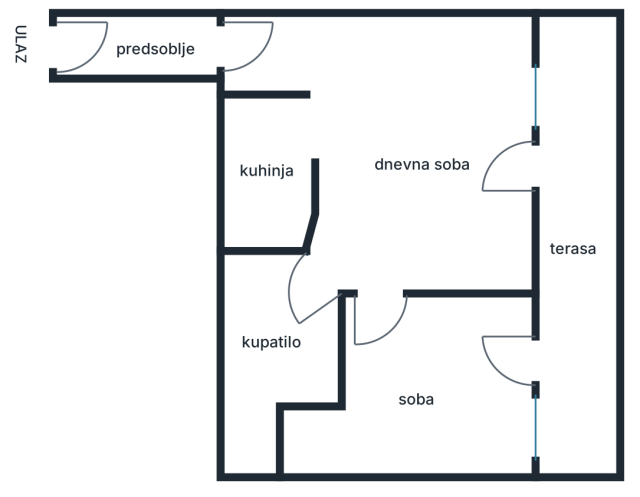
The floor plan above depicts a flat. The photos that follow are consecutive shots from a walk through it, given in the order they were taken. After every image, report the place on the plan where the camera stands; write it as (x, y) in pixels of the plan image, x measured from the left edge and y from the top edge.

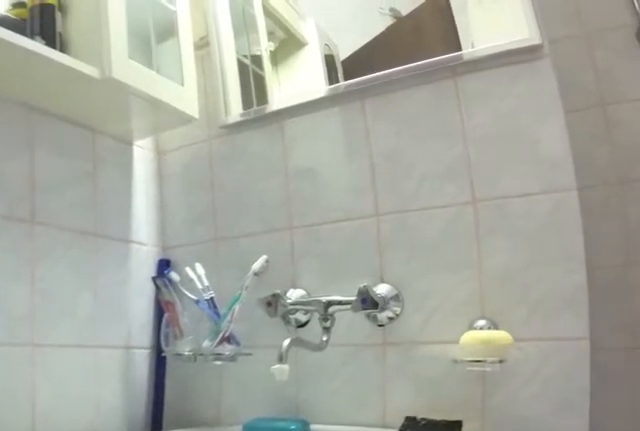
(324, 267)
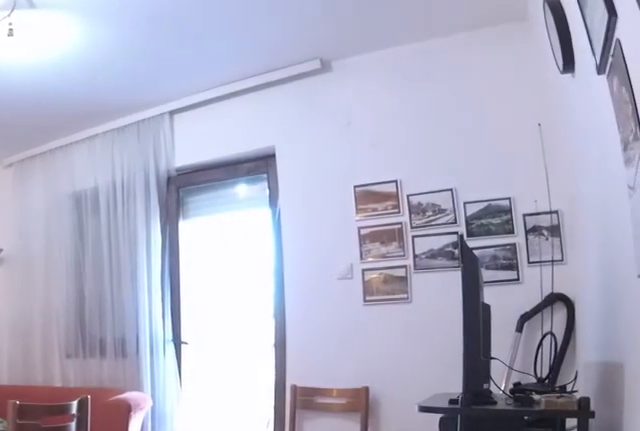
(332, 259)
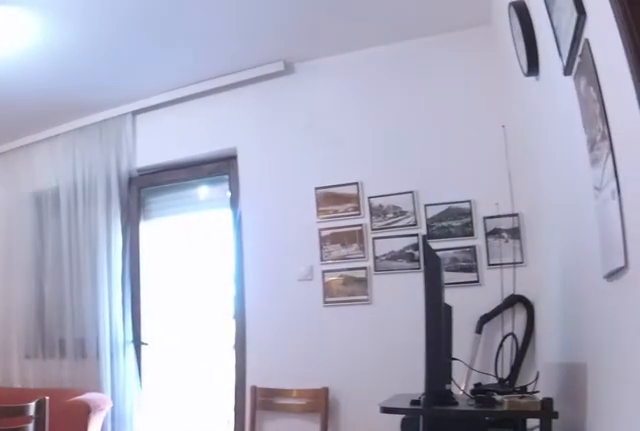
(332, 259)
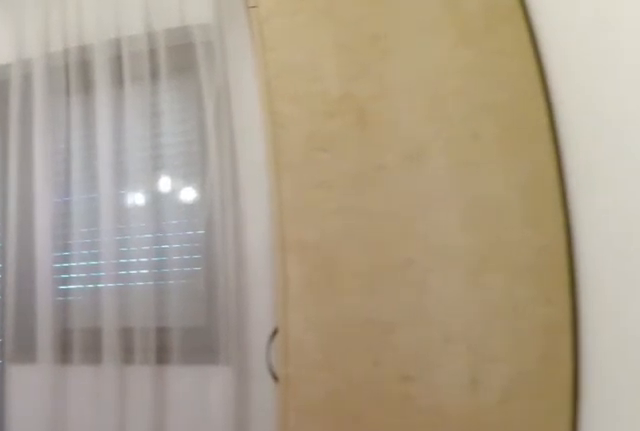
(359, 368)
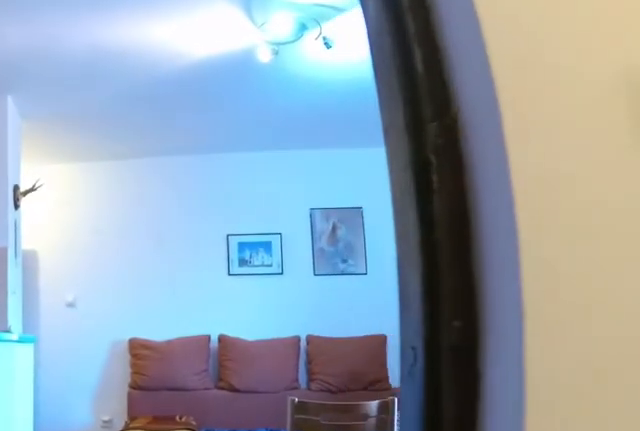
(377, 337)
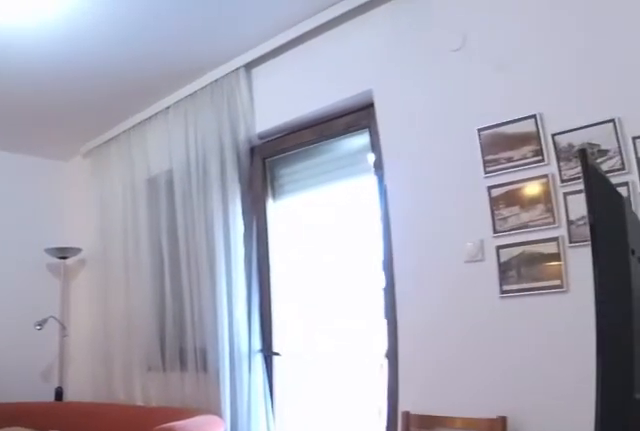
(369, 301)
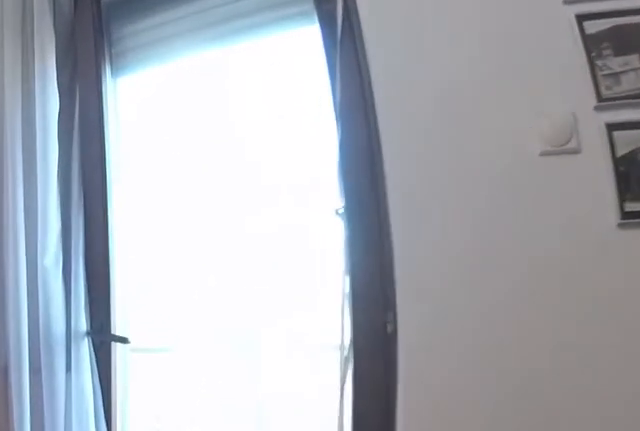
(451, 214)
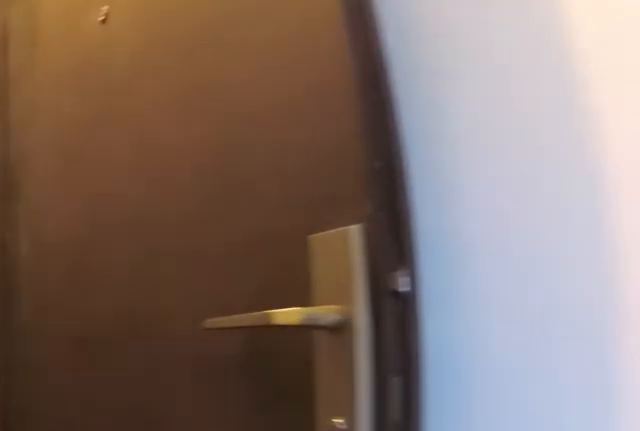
(309, 70)
